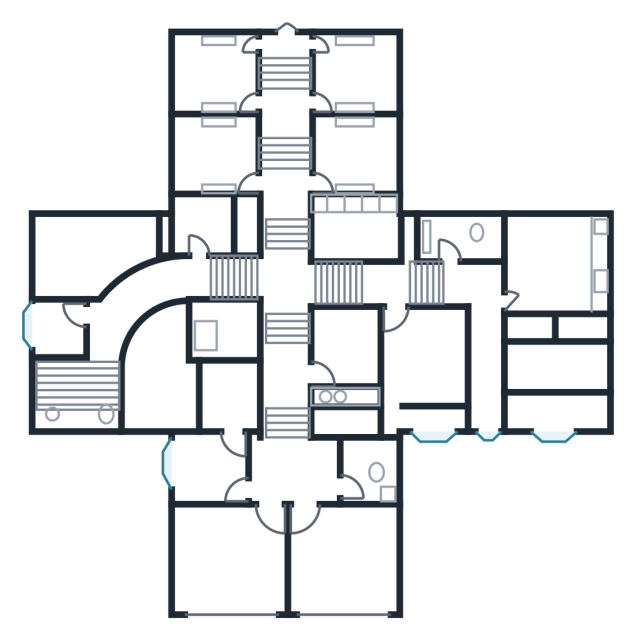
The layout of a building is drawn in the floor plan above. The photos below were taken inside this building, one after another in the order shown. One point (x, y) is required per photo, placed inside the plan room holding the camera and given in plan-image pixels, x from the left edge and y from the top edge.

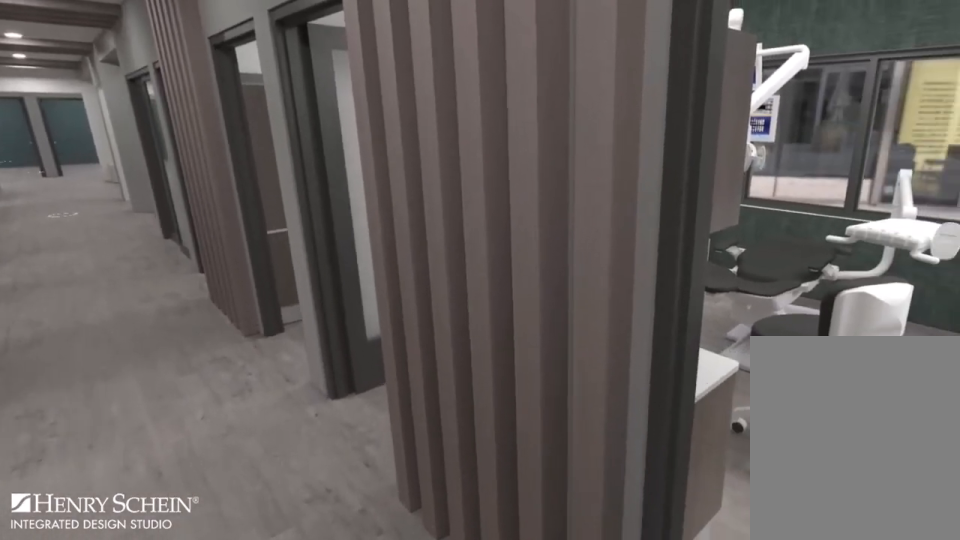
(286, 80)
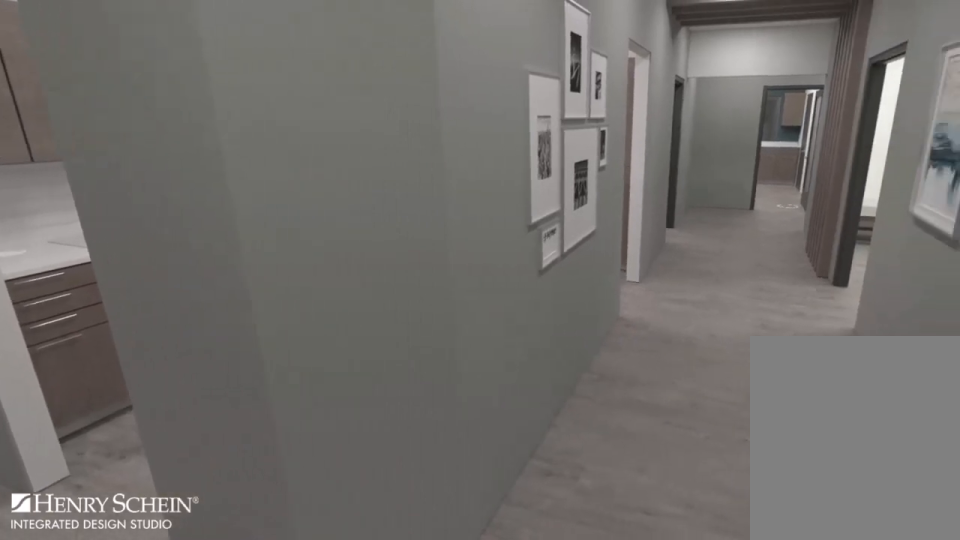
(287, 282)
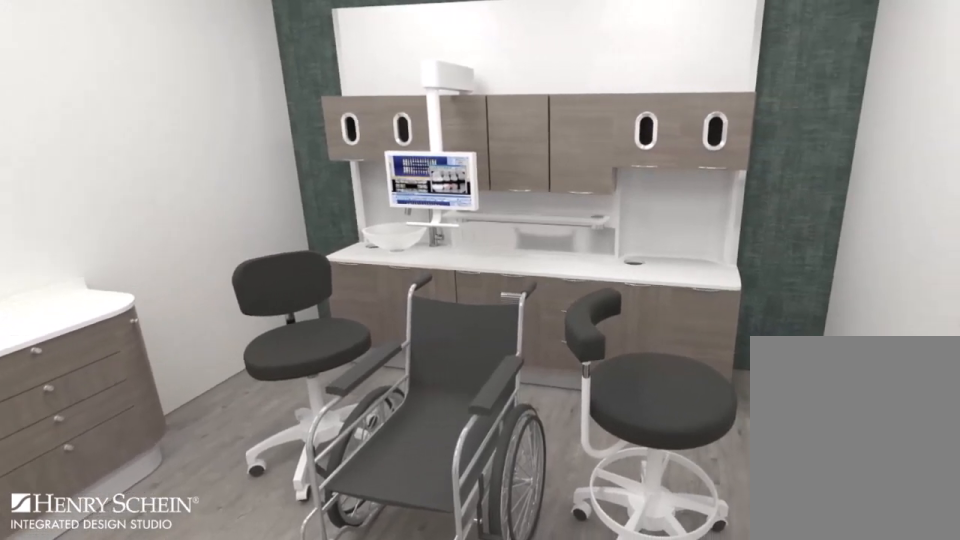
(413, 342)
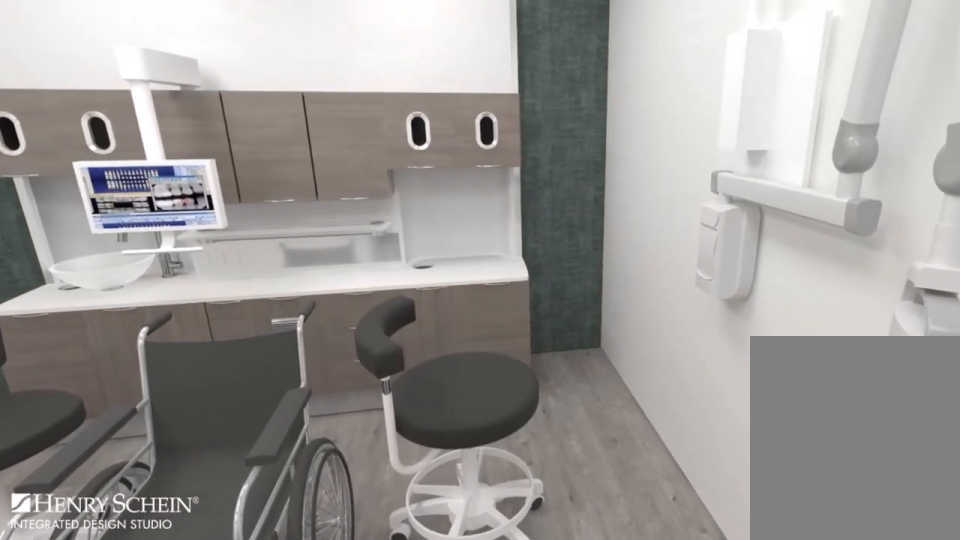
(413, 342)
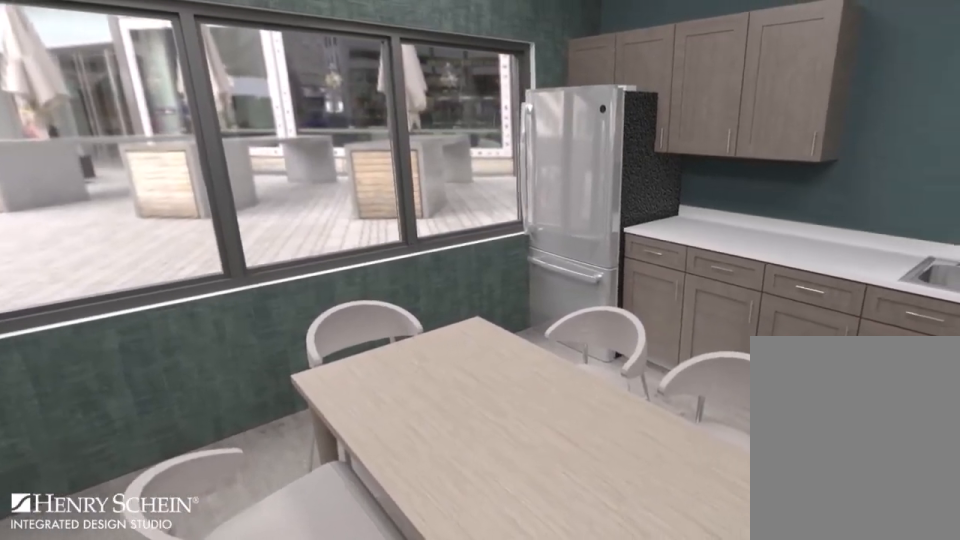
(545, 265)
